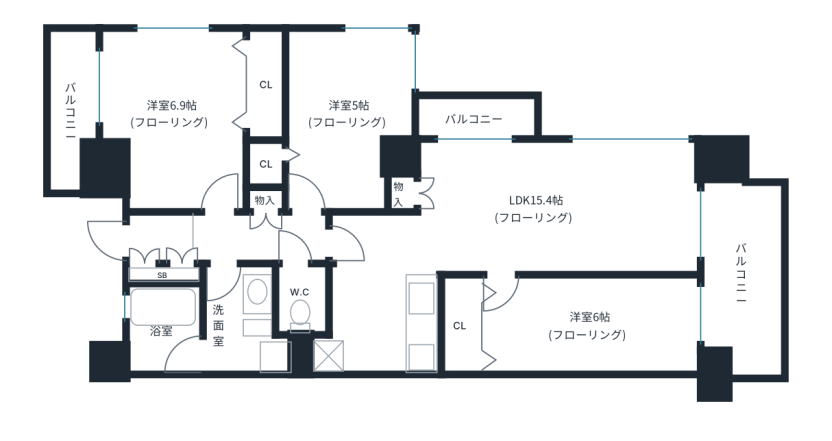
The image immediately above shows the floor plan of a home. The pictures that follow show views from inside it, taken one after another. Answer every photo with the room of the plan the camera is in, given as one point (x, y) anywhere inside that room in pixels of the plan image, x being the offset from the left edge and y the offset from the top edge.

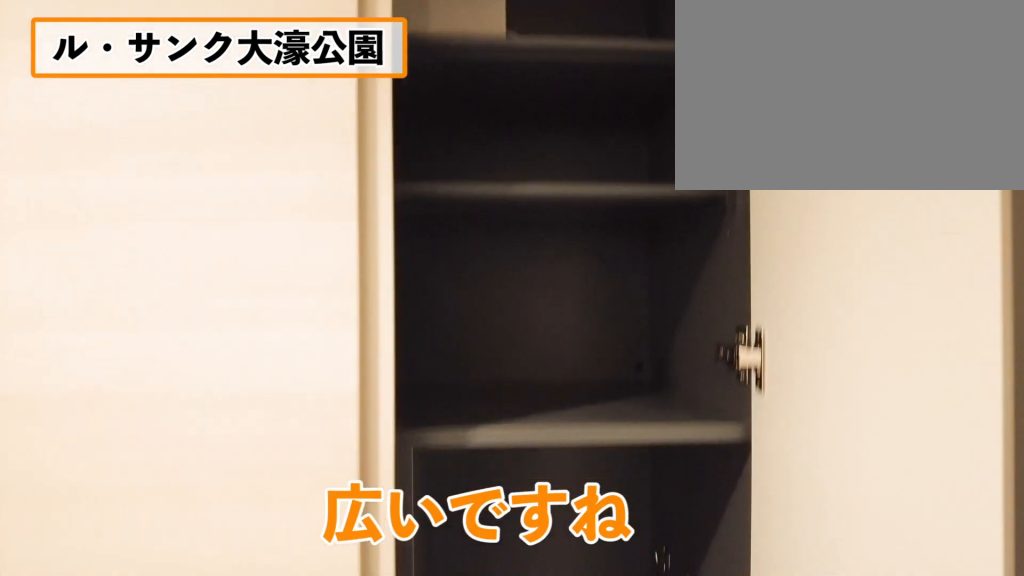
(151, 242)
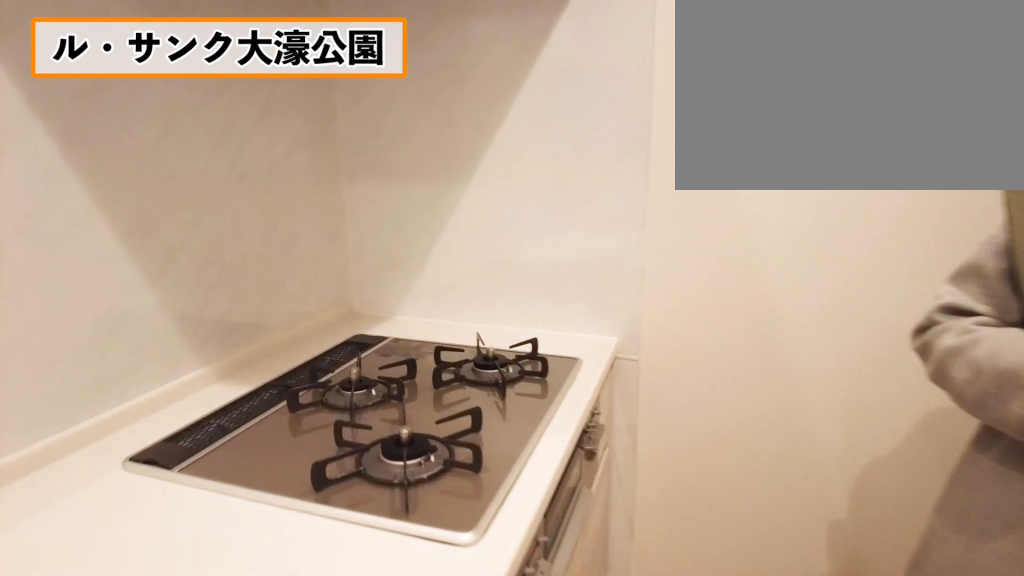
(379, 331)
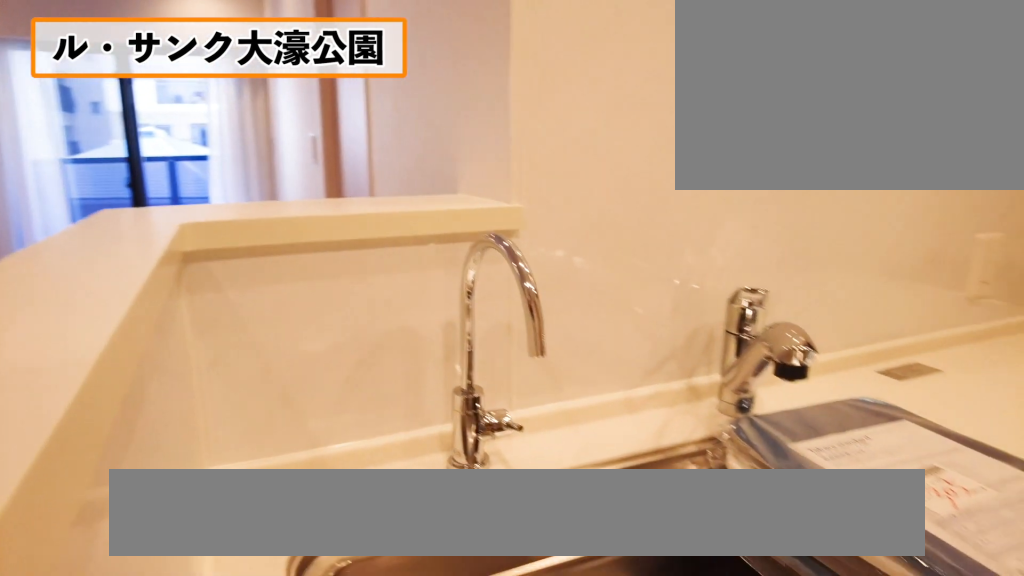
(379, 332)
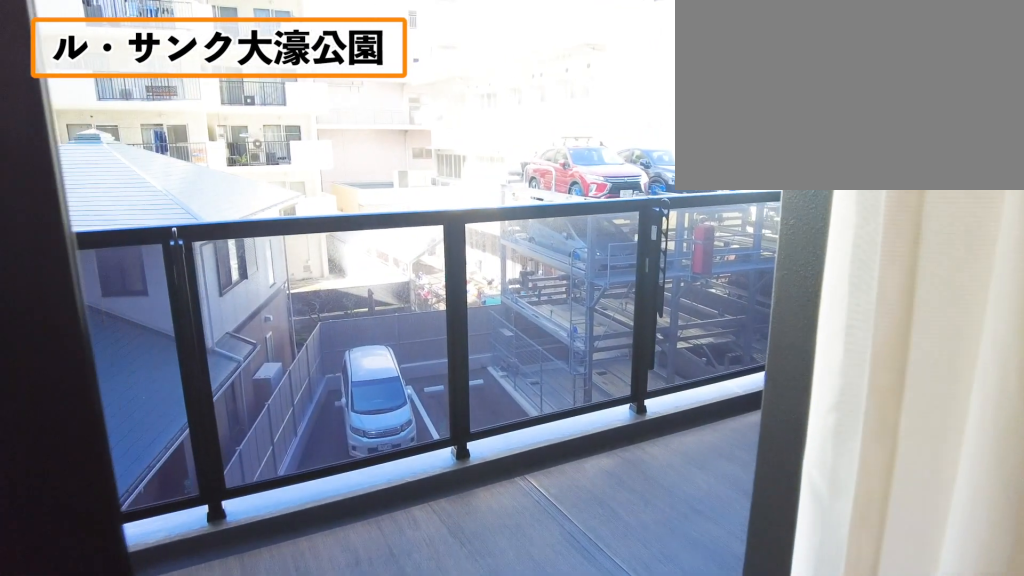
(481, 116)
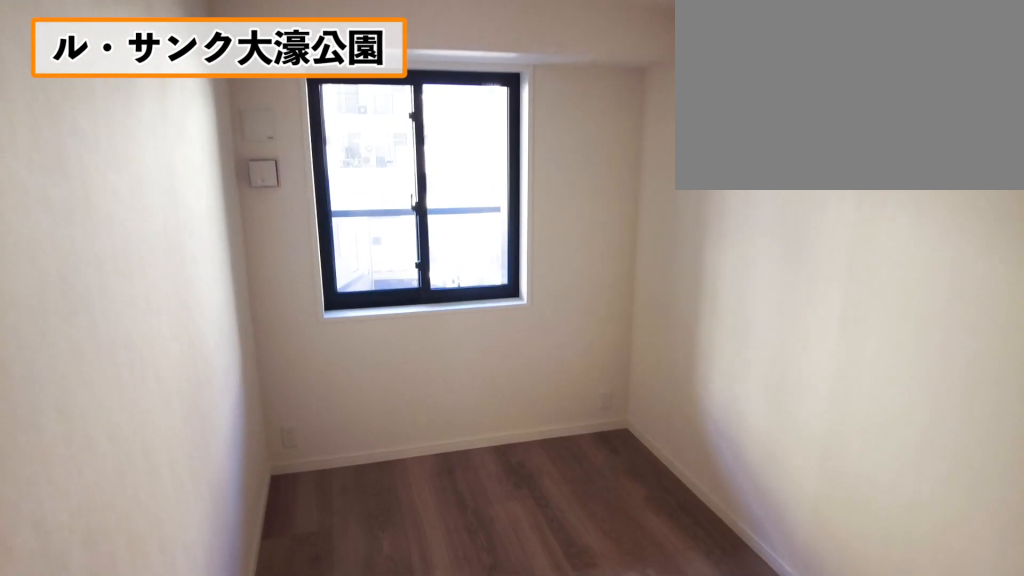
(591, 325)
